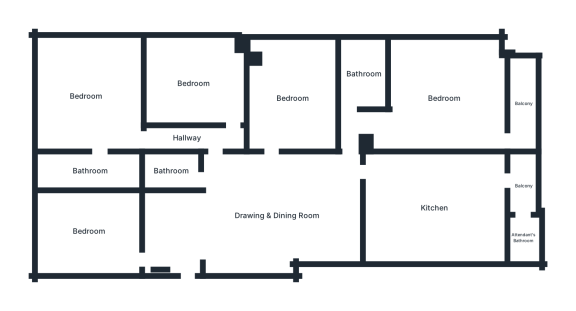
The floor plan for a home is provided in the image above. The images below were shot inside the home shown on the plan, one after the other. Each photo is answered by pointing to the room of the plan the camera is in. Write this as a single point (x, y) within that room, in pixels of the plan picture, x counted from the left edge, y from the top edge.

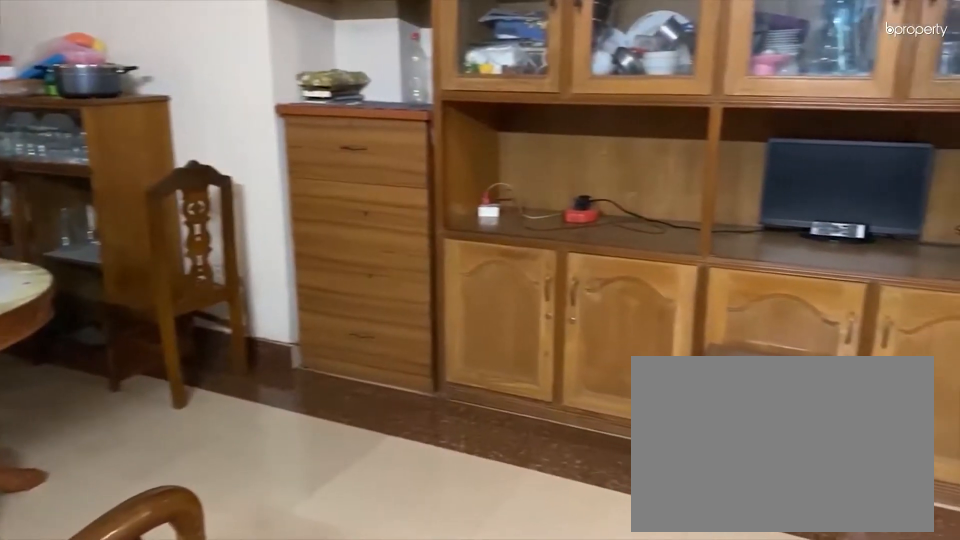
(273, 224)
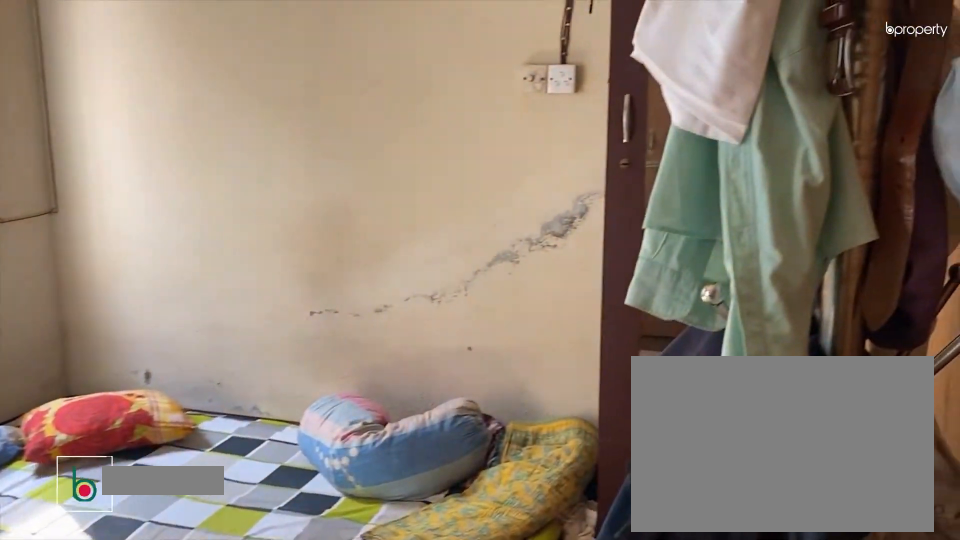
(87, 230)
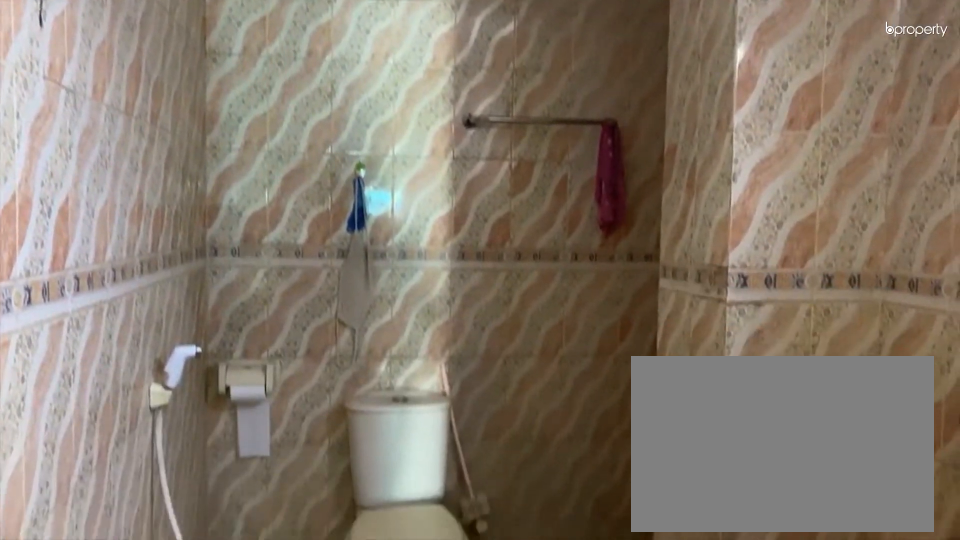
(173, 170)
